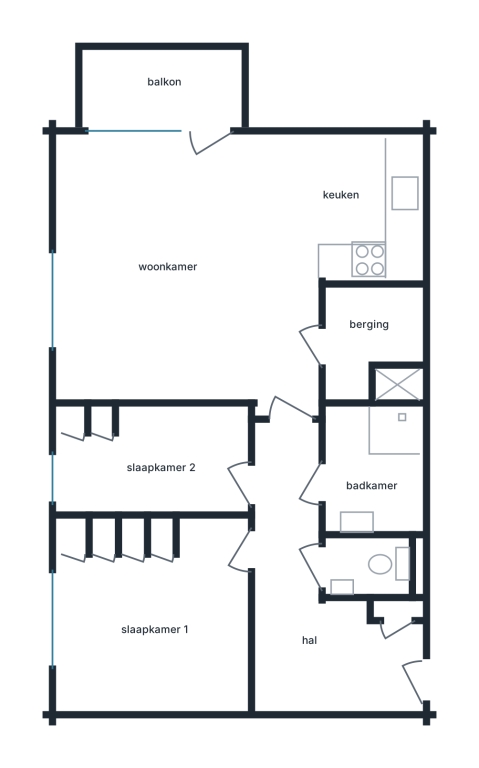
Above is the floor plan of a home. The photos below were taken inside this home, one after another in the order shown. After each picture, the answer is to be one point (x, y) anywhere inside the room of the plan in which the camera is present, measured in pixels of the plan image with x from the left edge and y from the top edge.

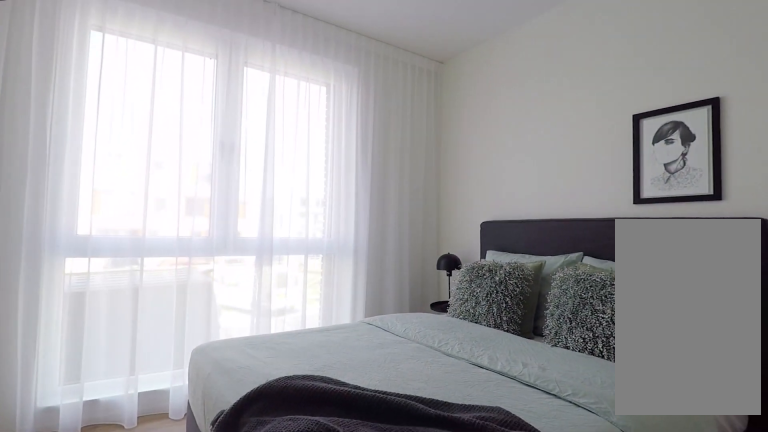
(162, 623)
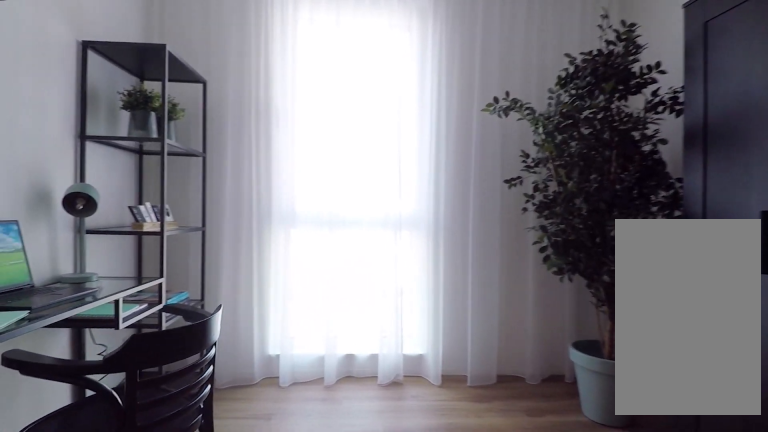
(160, 464)
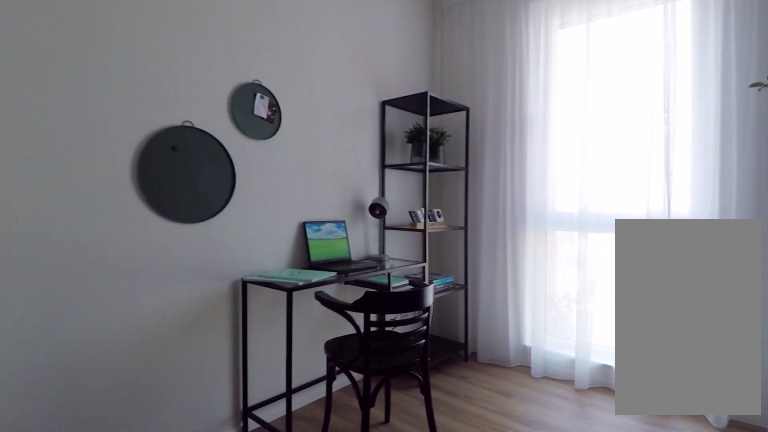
(160, 464)
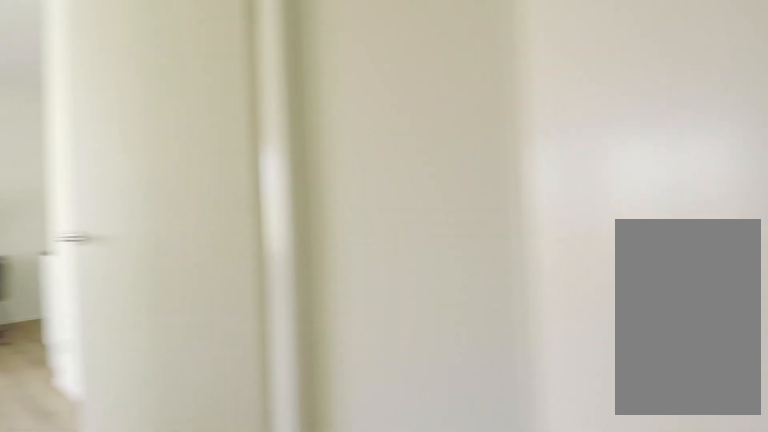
(314, 598)
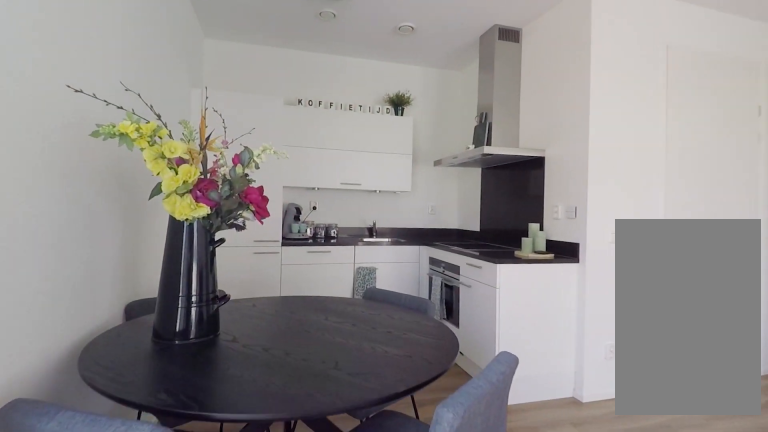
(221, 267)
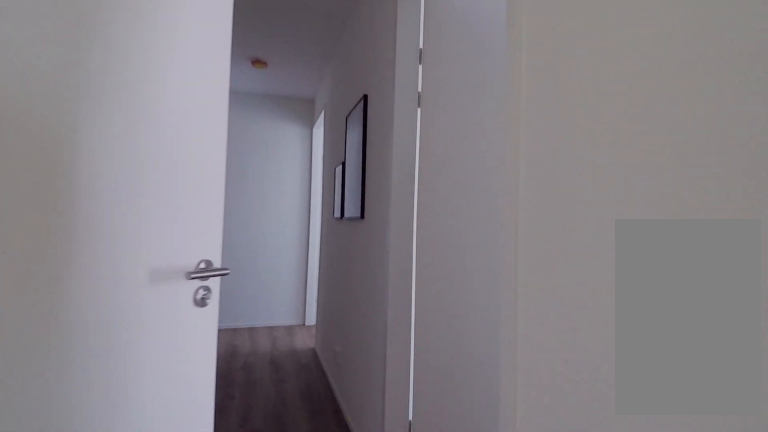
(314, 598)
